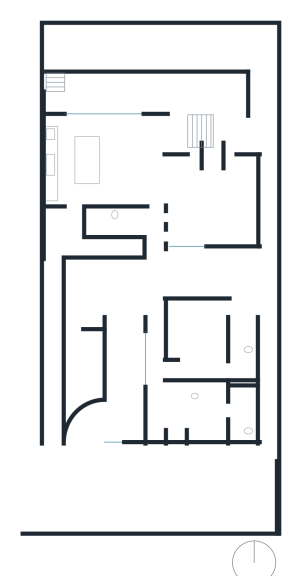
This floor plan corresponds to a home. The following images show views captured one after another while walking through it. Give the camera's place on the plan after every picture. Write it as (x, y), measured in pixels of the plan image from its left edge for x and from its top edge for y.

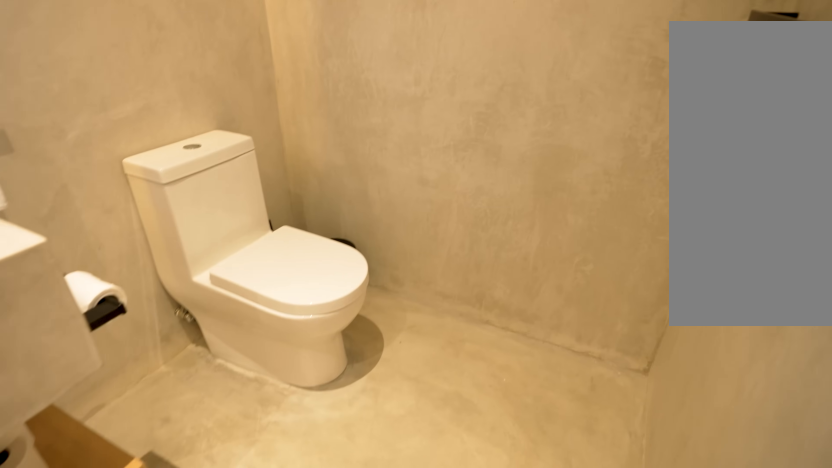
(227, 411)
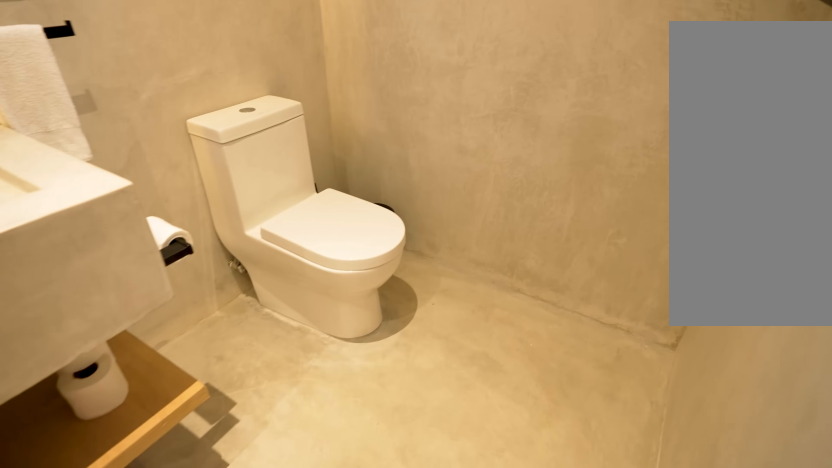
(227, 411)
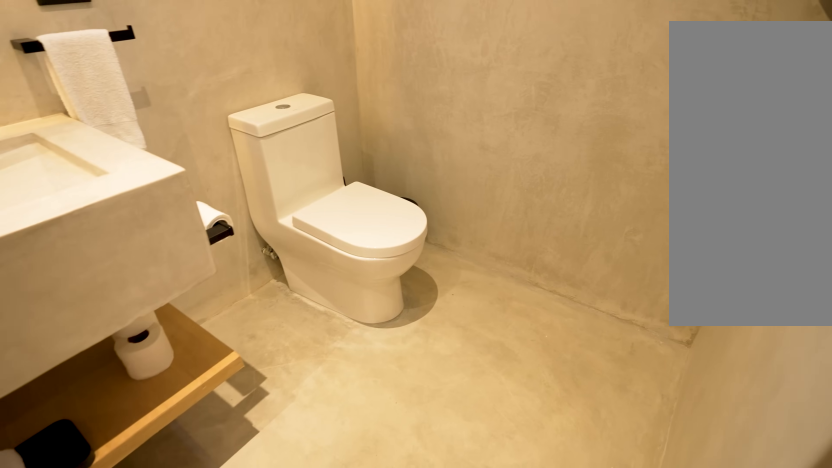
(227, 411)
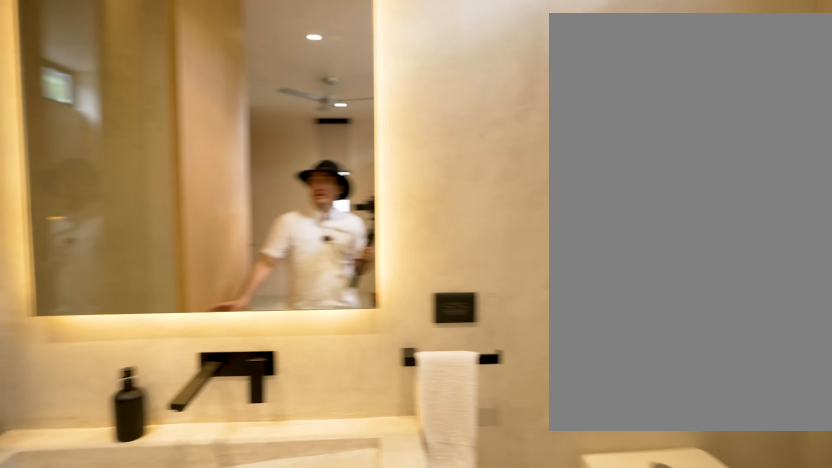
(227, 410)
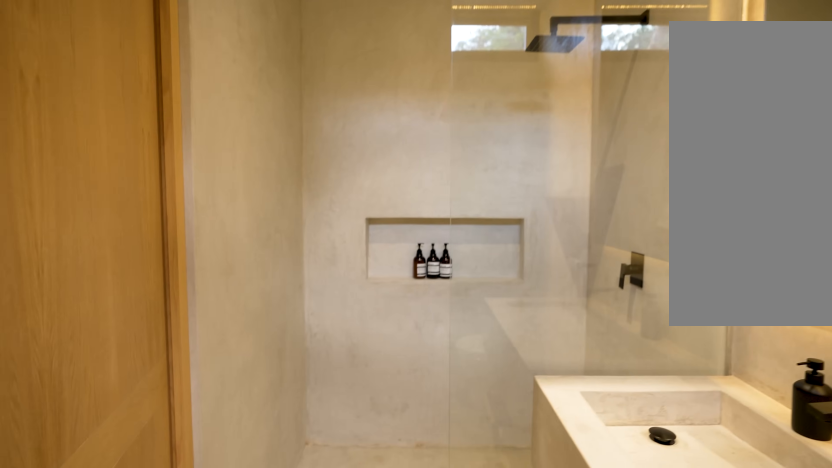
(236, 425)
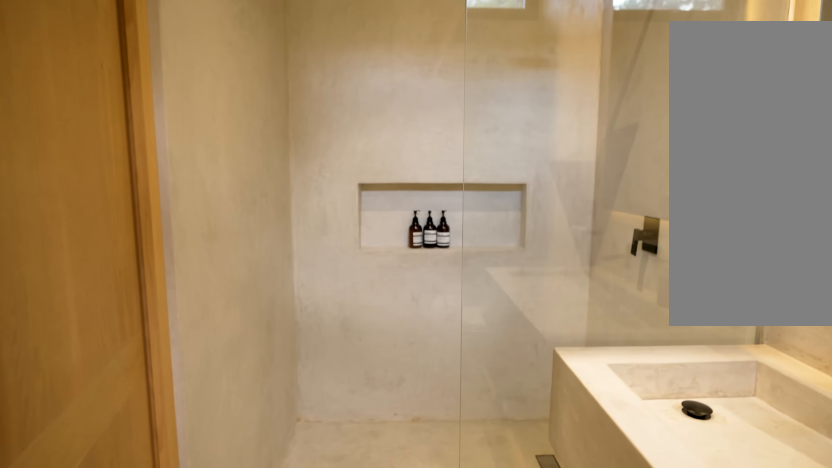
(236, 424)
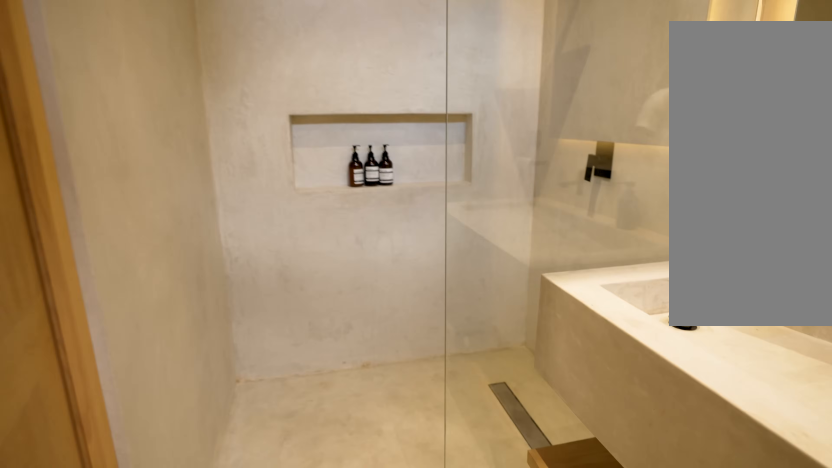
(236, 425)
